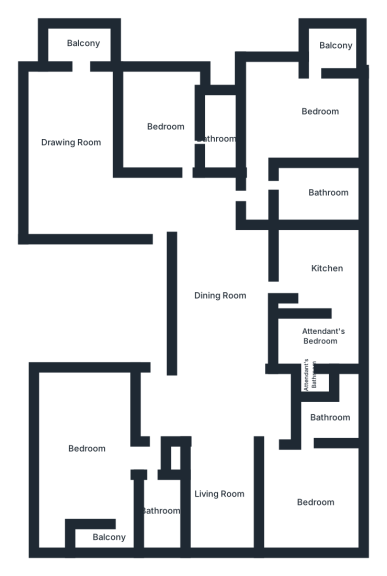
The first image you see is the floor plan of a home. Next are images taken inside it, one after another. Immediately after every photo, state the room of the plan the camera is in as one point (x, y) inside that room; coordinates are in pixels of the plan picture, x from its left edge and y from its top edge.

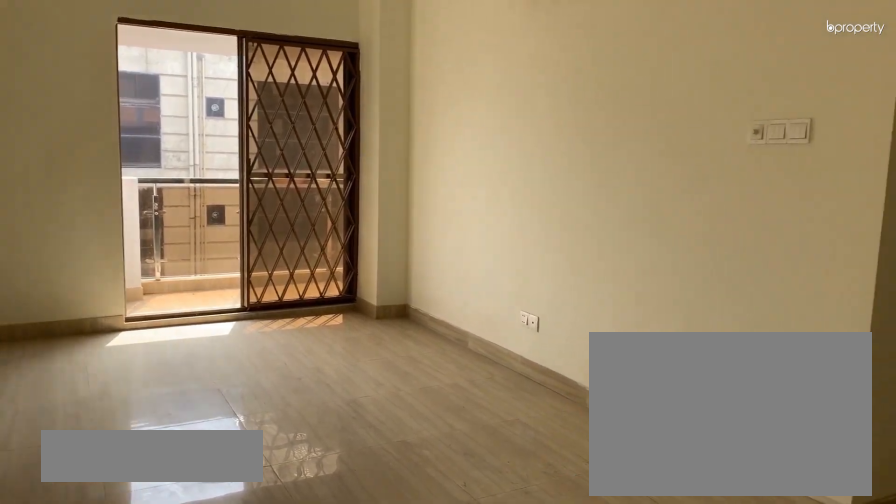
(73, 131)
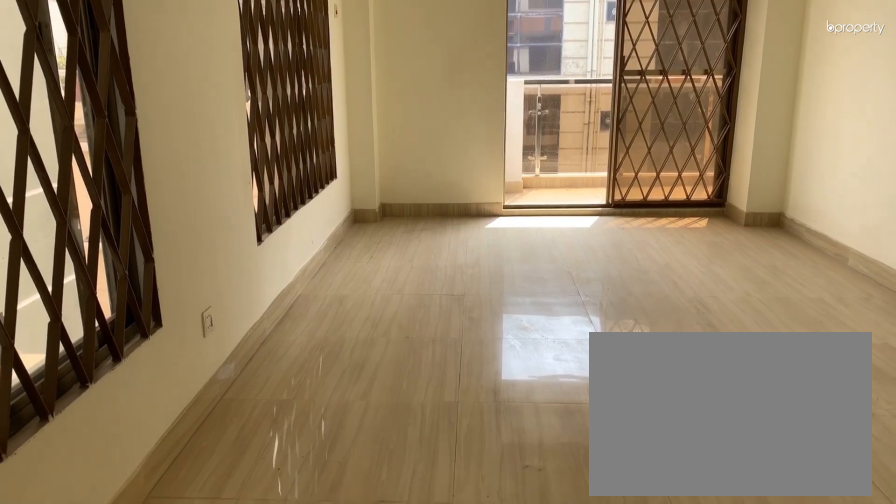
(73, 131)
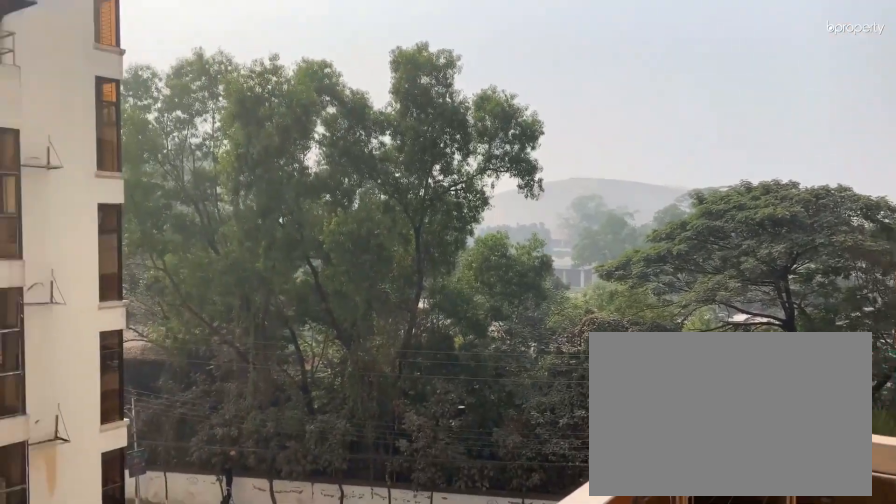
(81, 51)
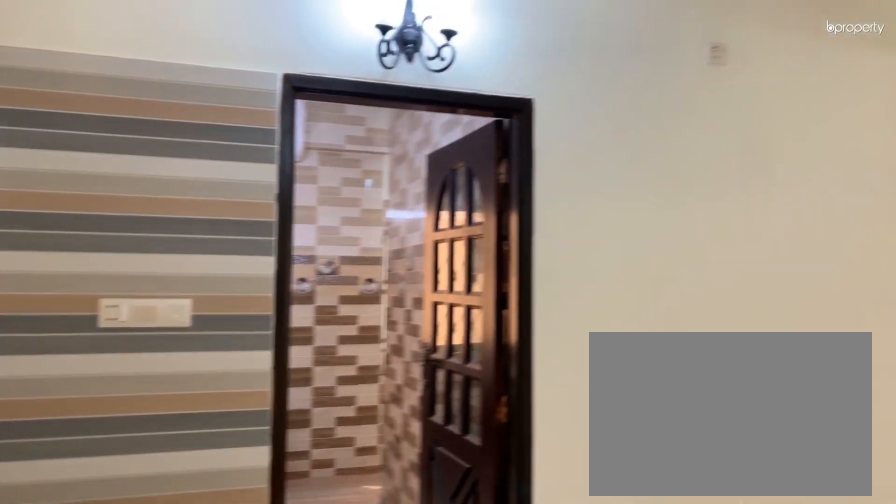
(220, 304)
